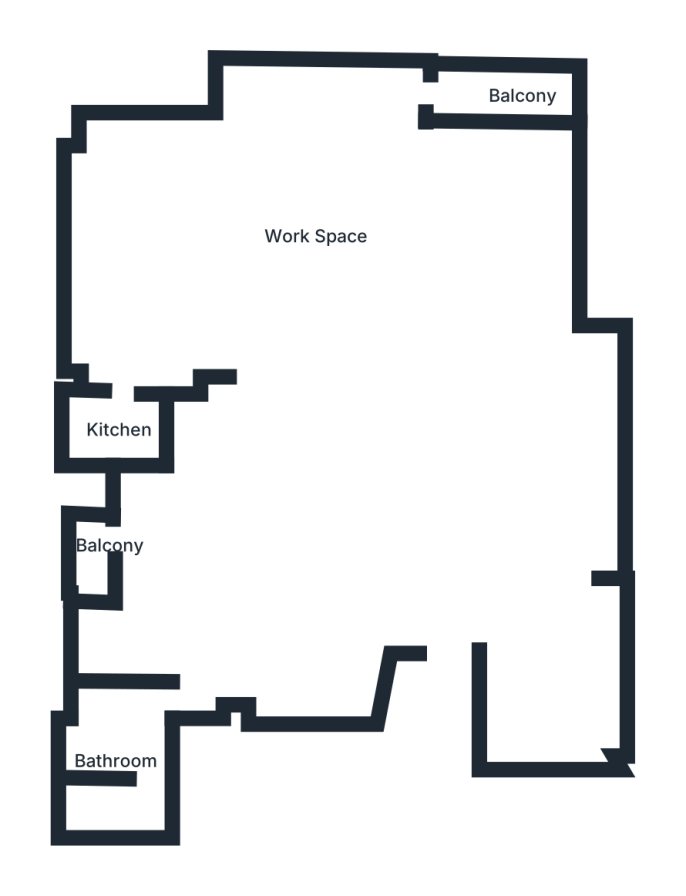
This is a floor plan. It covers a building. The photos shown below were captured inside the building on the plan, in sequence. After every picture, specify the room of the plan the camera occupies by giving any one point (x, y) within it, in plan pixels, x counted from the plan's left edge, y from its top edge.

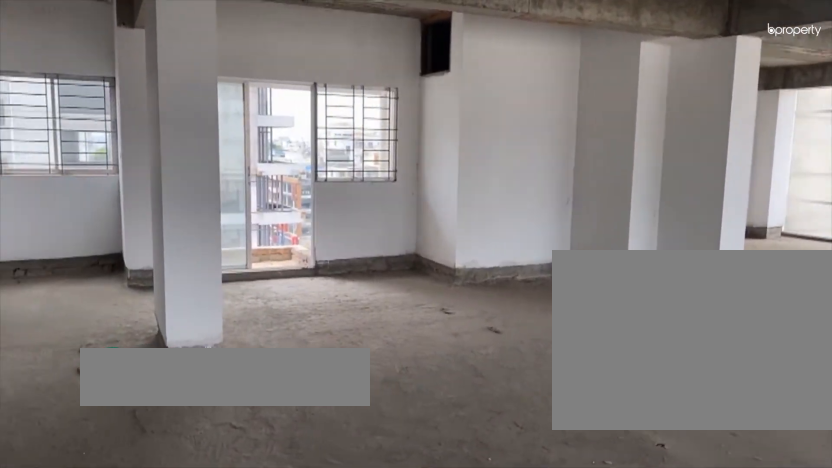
(378, 508)
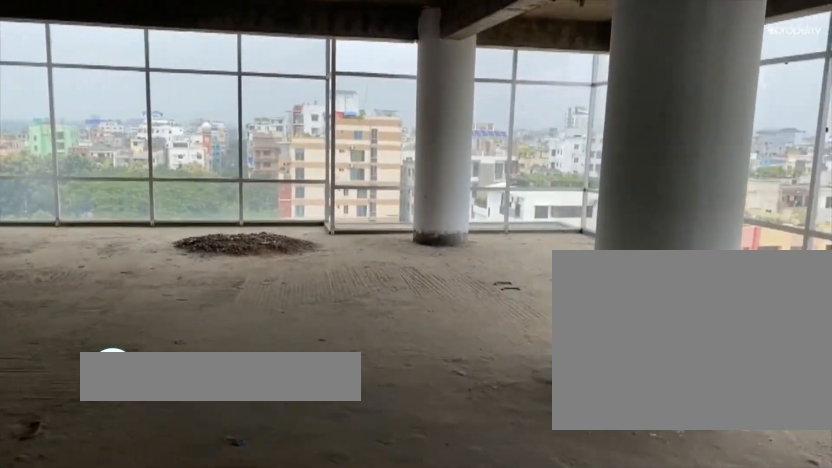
(378, 508)
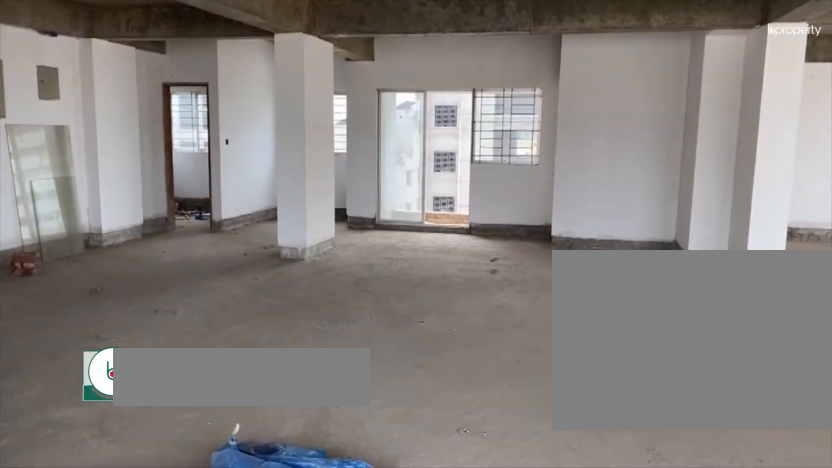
(508, 519)
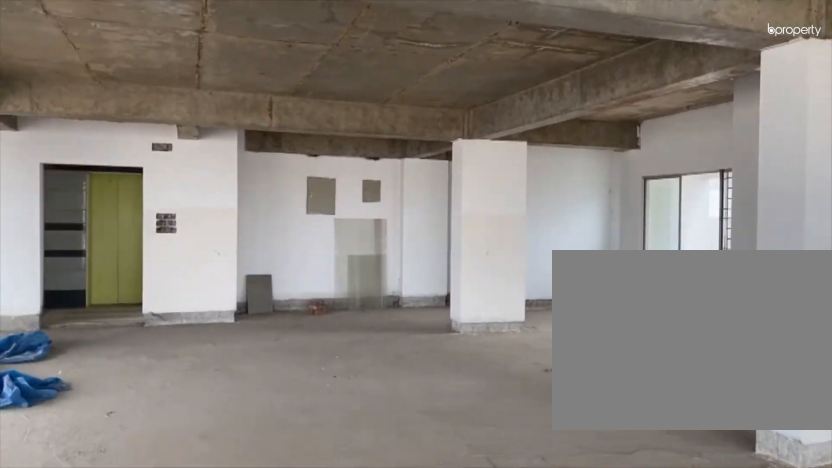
(274, 304)
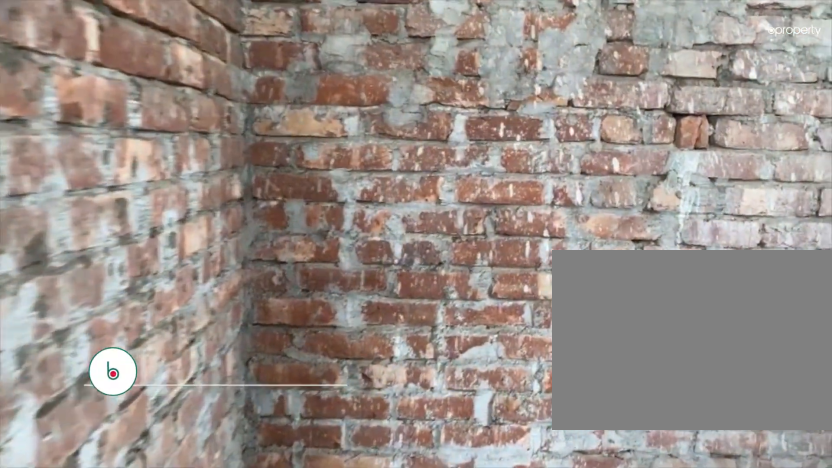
(119, 430)
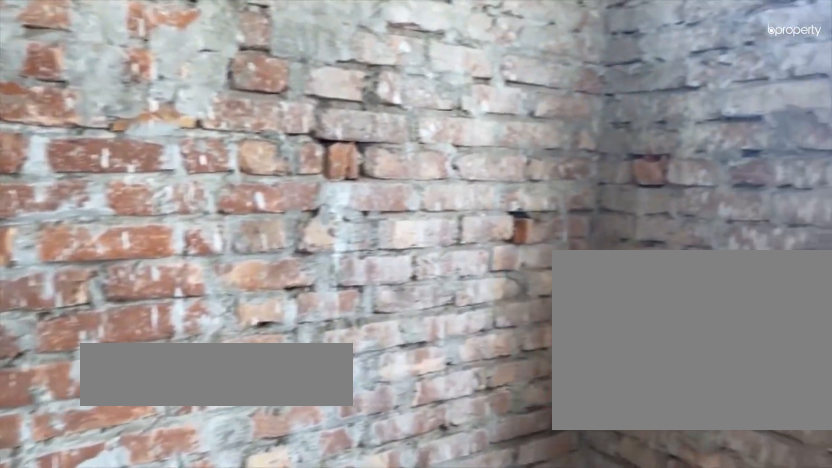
(119, 430)
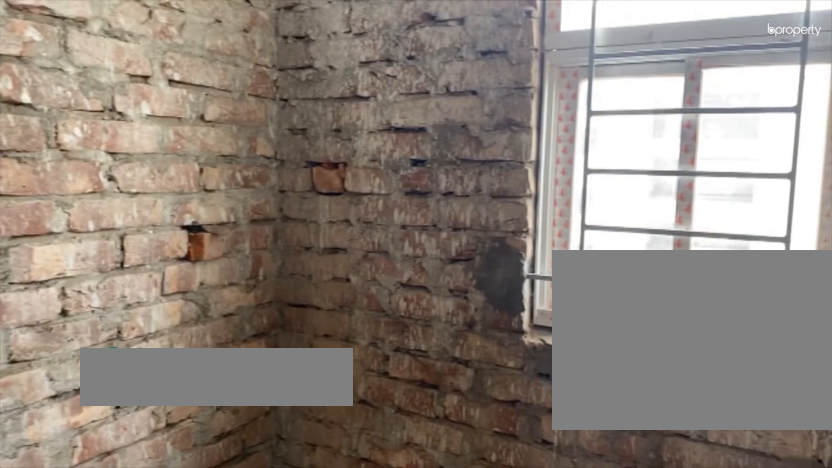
(119, 430)
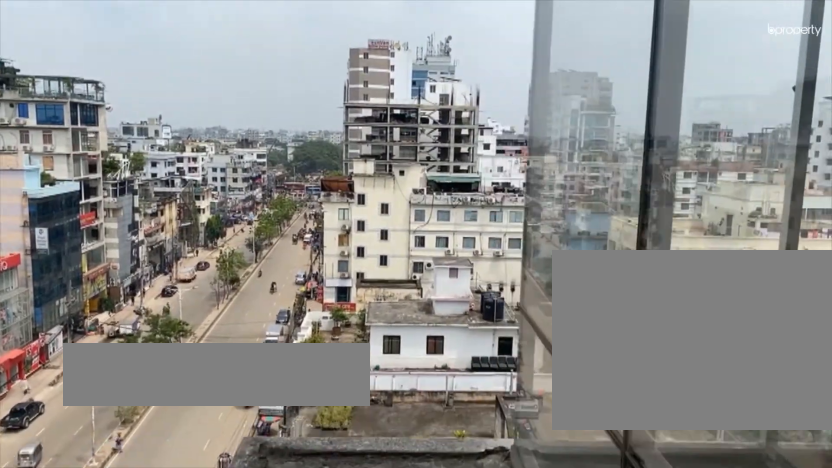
(493, 94)
